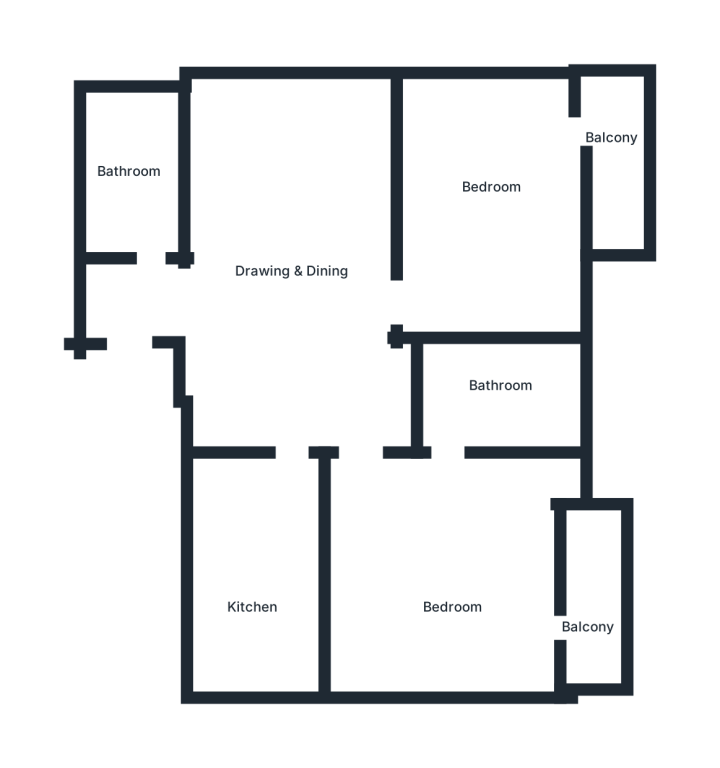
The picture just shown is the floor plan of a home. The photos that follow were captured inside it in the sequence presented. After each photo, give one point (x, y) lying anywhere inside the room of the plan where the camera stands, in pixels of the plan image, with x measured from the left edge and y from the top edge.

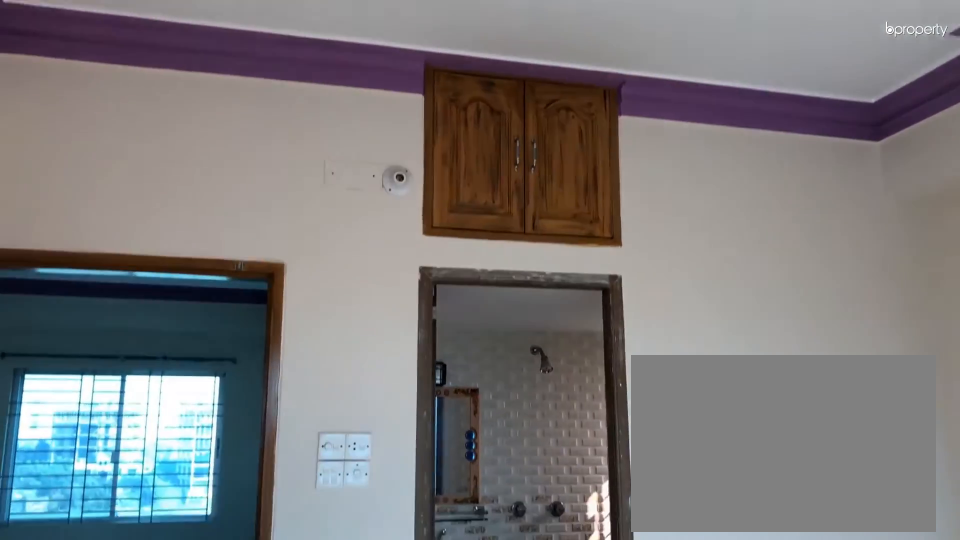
(458, 566)
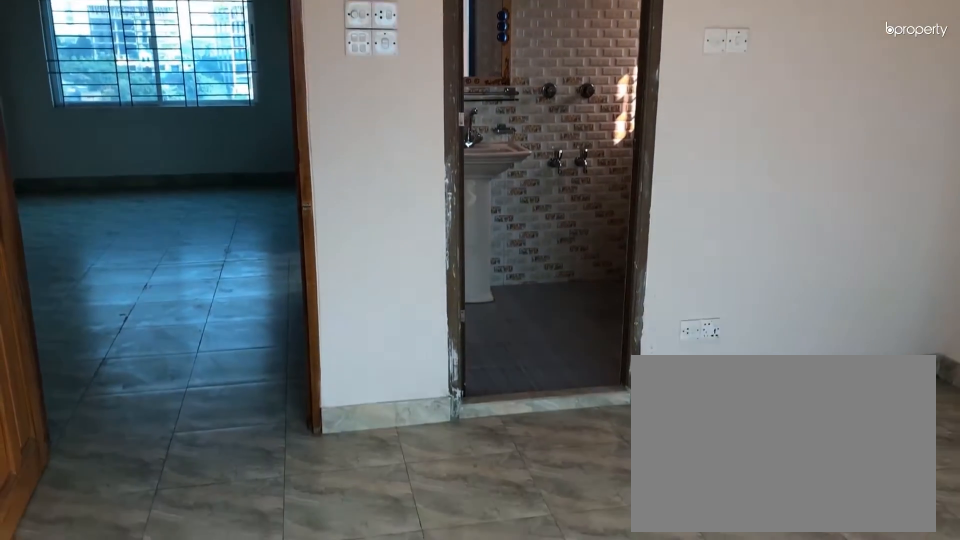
(458, 566)
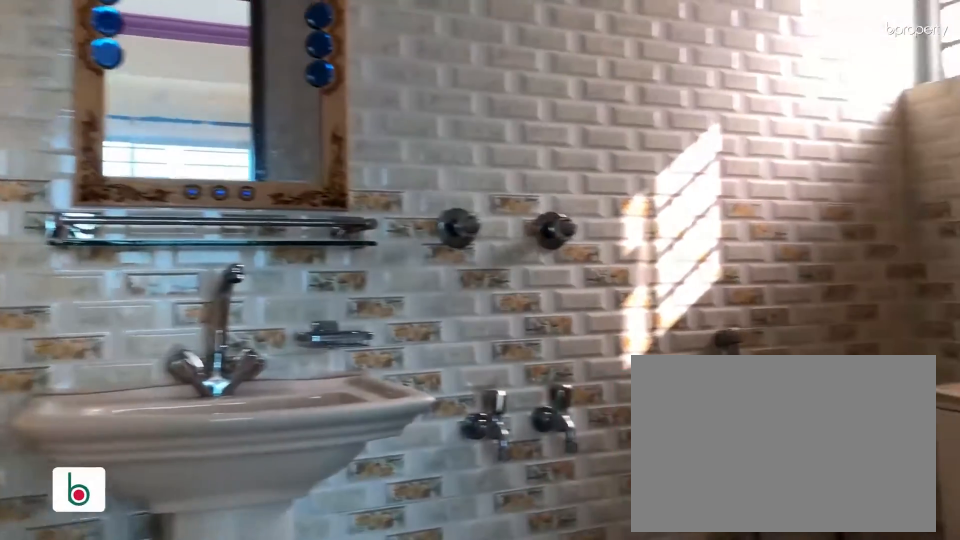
(487, 386)
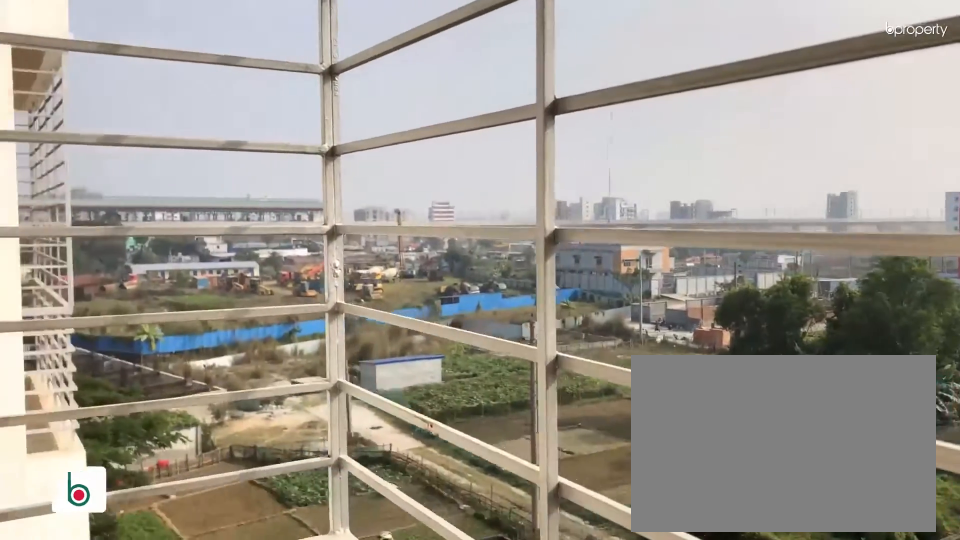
(602, 624)
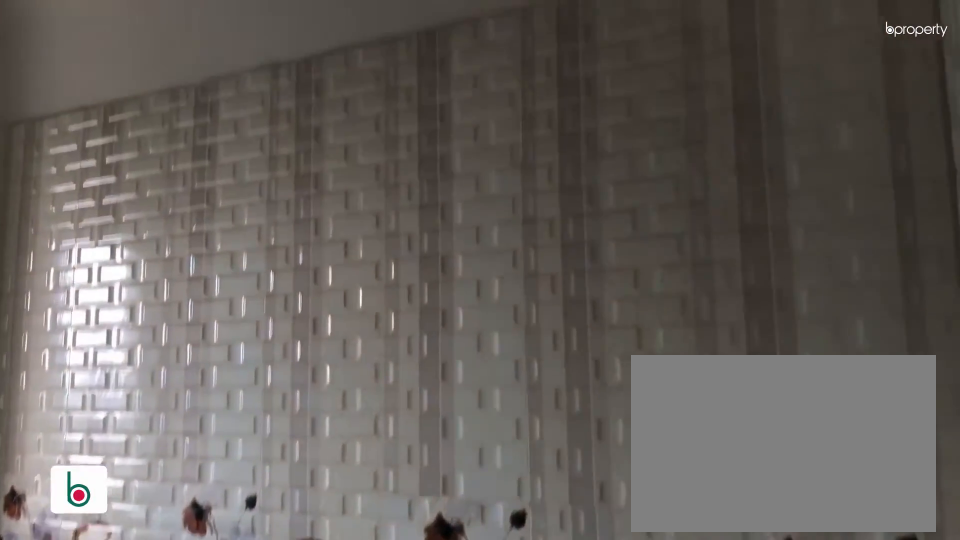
(265, 594)
